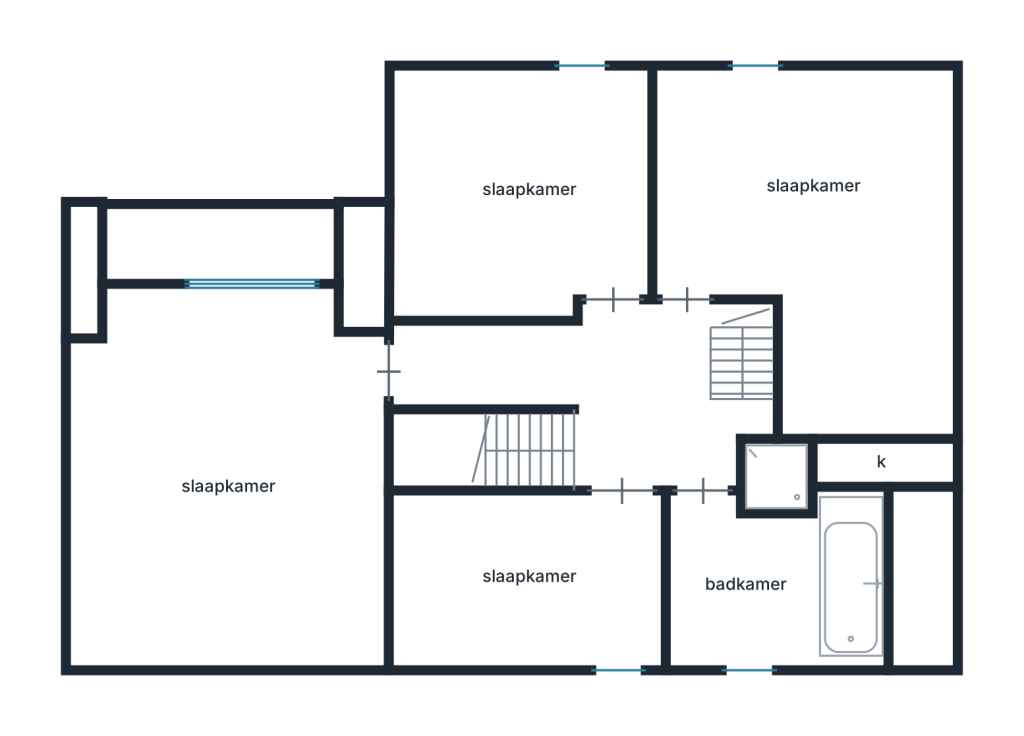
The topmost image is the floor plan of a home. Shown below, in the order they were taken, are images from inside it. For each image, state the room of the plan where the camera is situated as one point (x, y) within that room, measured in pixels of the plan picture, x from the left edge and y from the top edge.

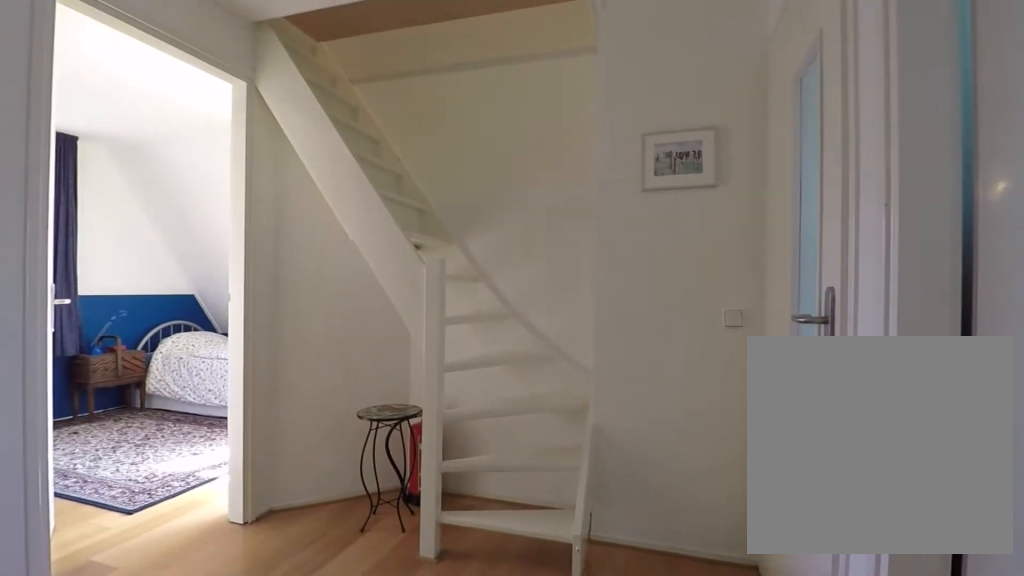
(602, 388)
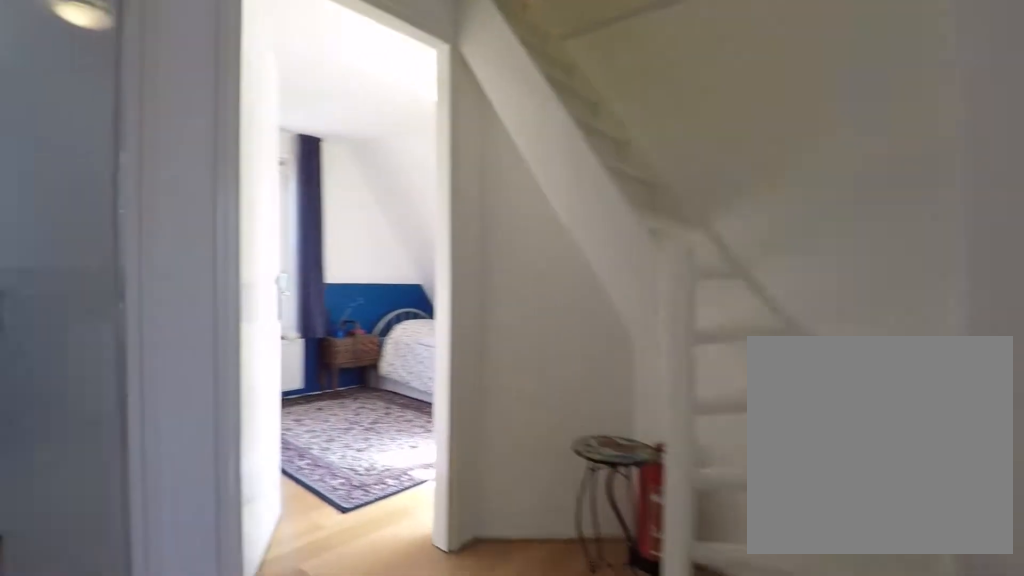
(602, 388)
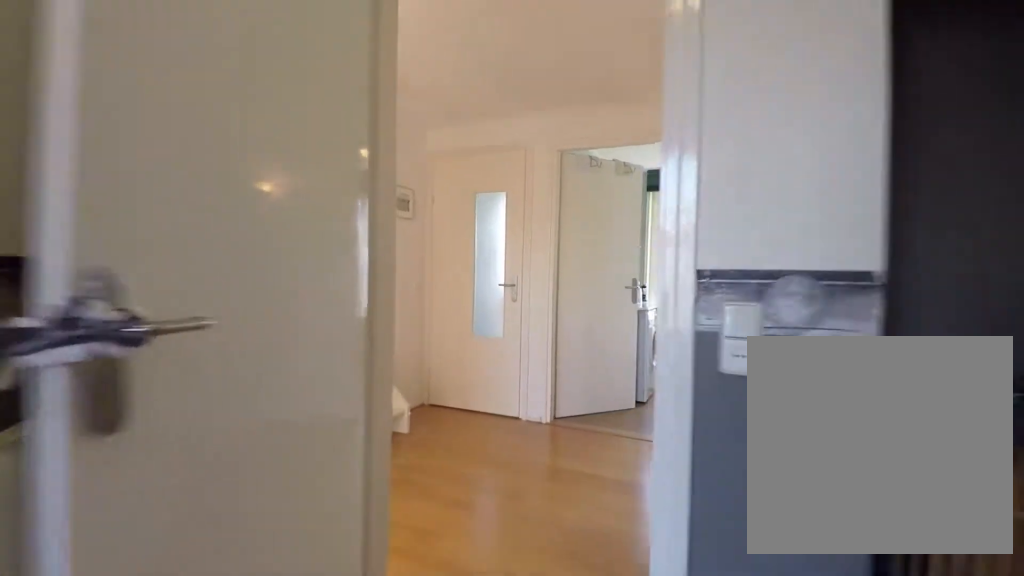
(520, 196)
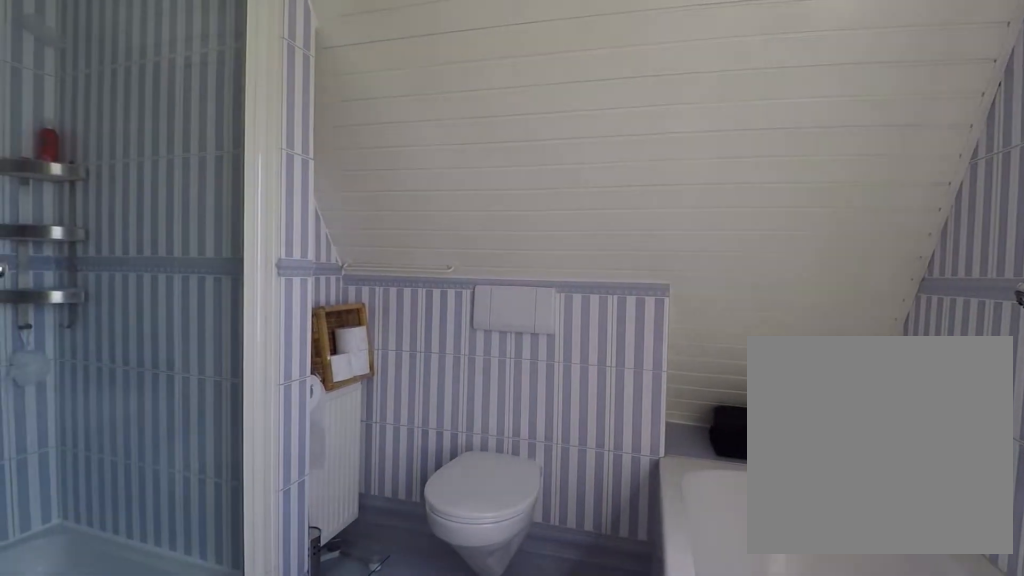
(778, 570)
